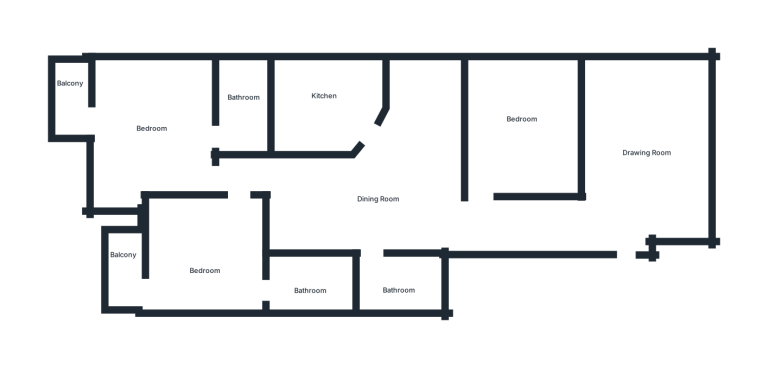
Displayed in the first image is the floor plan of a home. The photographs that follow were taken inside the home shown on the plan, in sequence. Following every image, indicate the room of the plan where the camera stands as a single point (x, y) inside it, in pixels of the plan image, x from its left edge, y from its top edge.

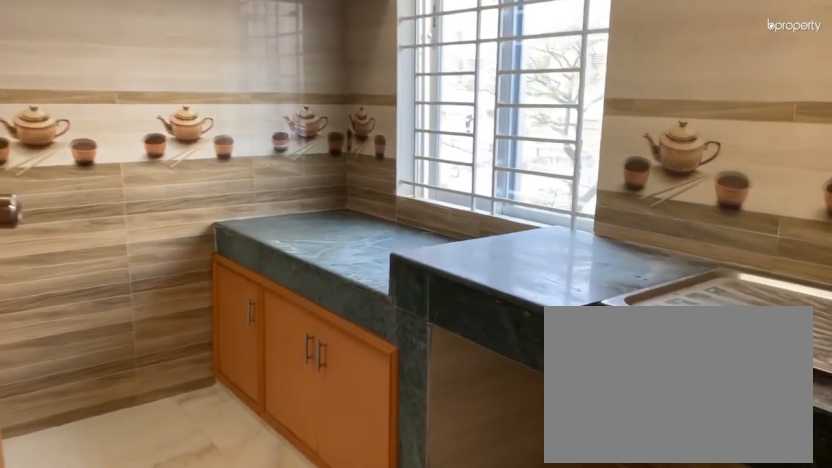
(327, 102)
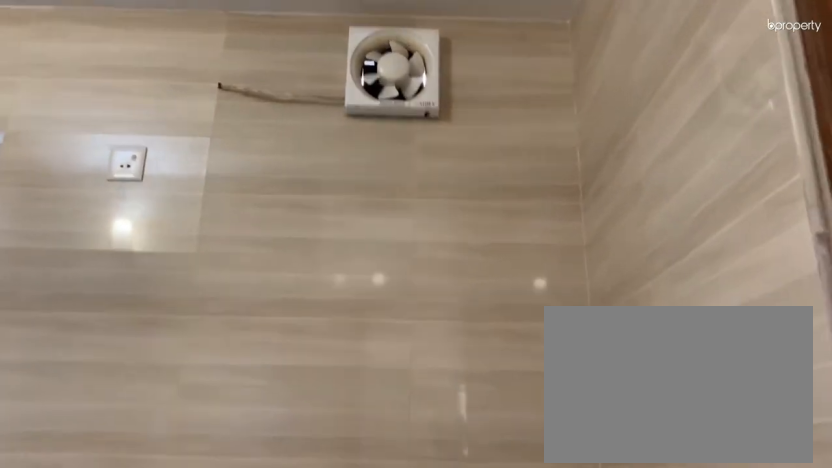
(329, 106)
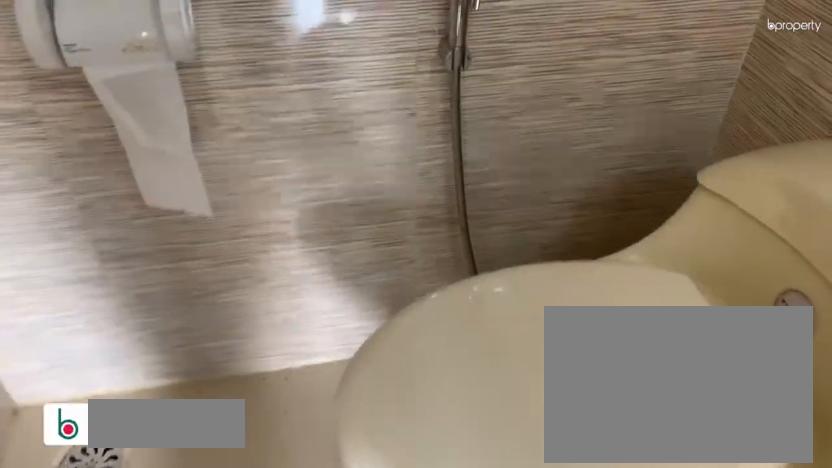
(309, 285)
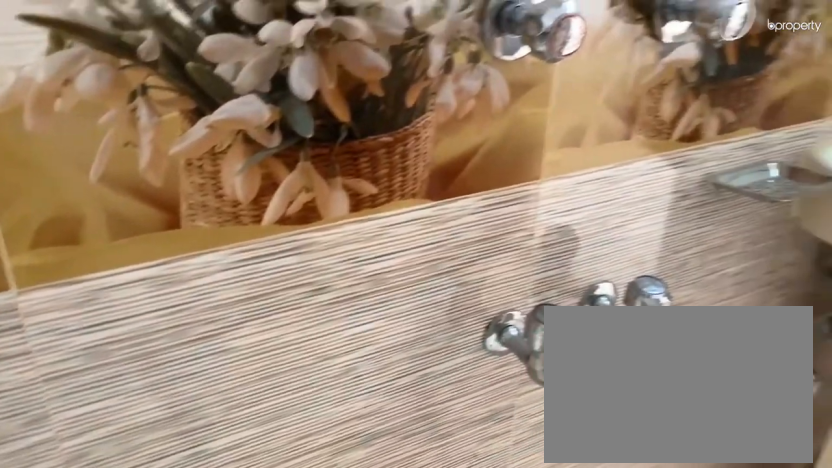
(309, 285)
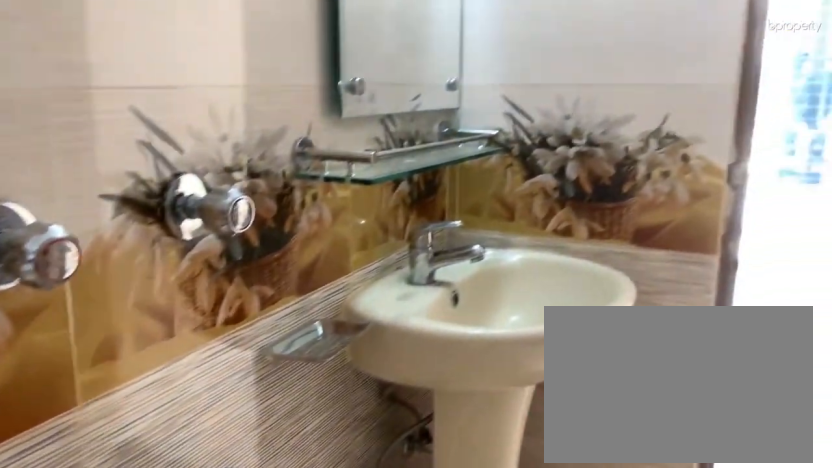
(309, 285)
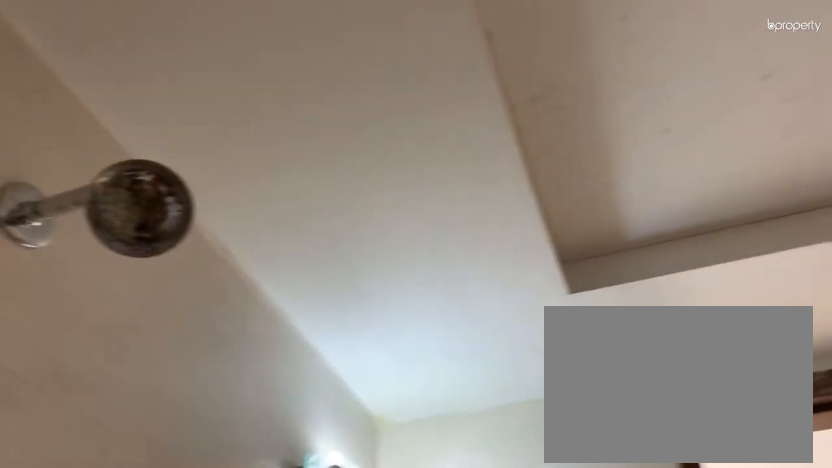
(309, 285)
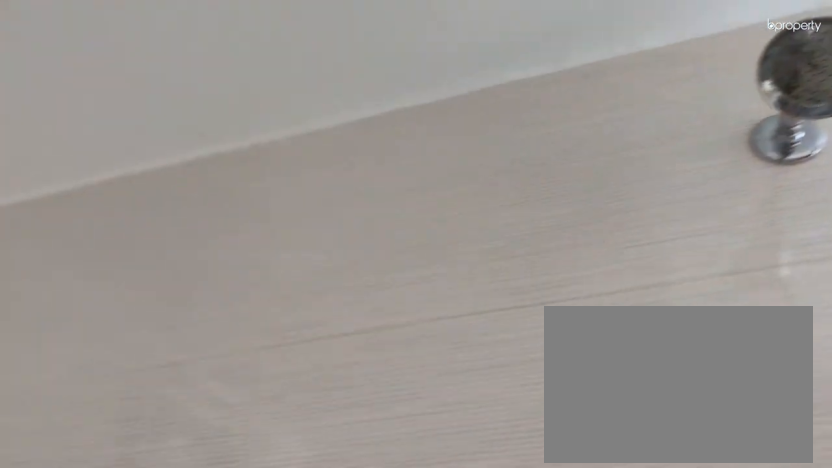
(309, 285)
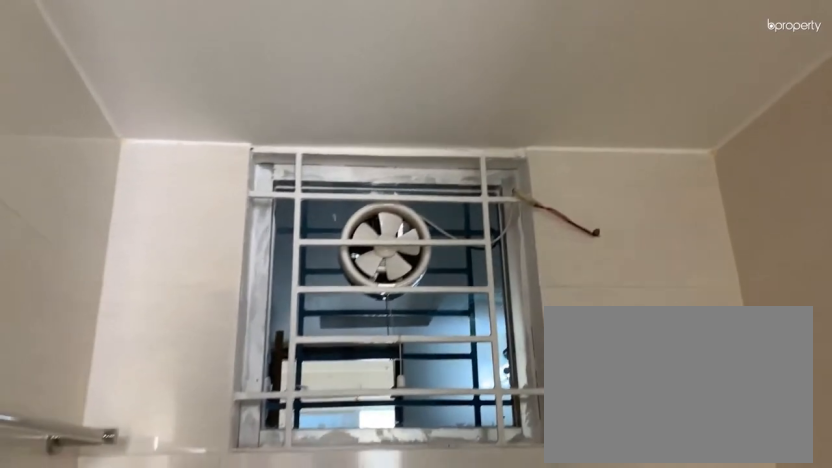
(309, 285)
